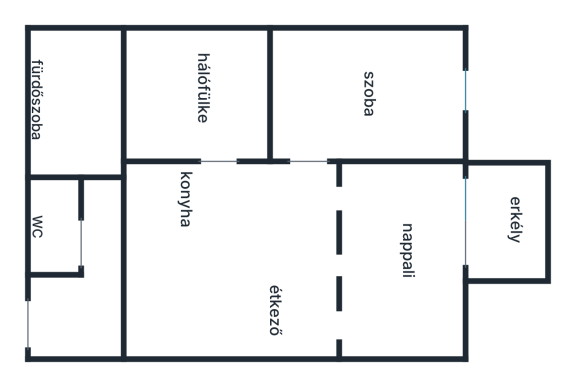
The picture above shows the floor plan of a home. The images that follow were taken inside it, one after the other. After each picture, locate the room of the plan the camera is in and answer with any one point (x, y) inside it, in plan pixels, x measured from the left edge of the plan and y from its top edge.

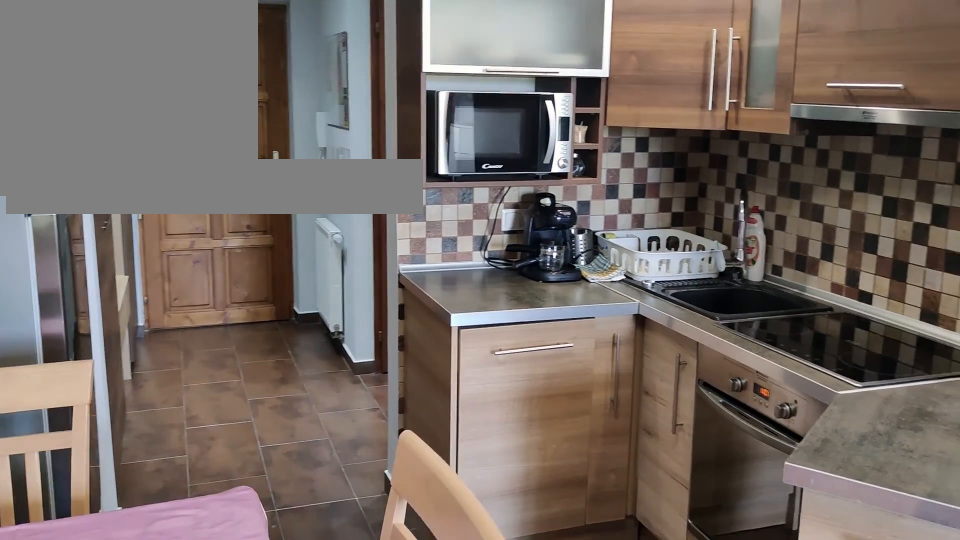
(226, 268)
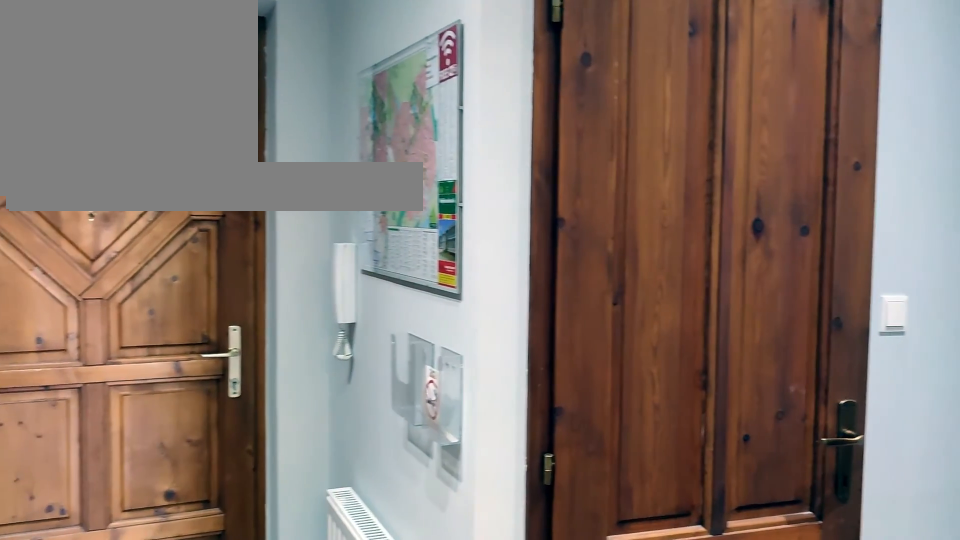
(52, 312)
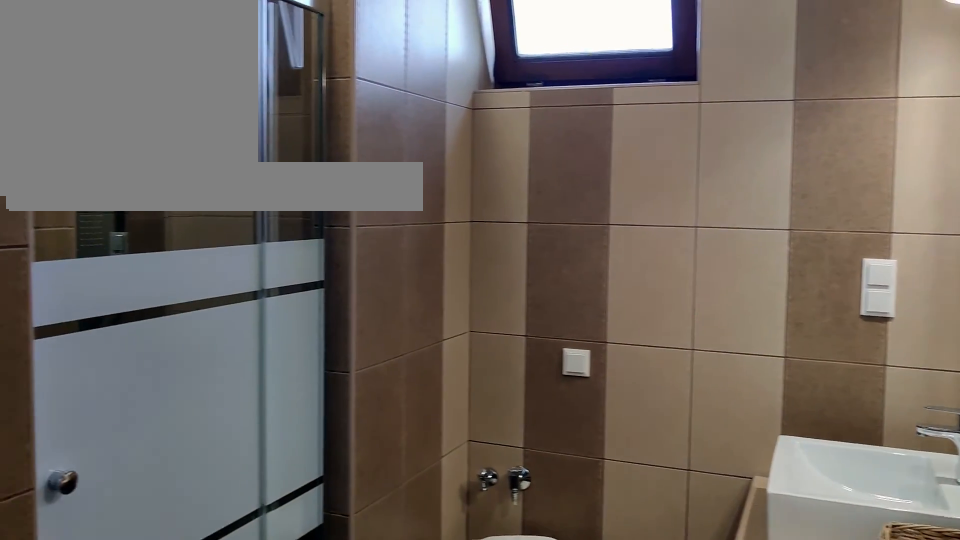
(52, 102)
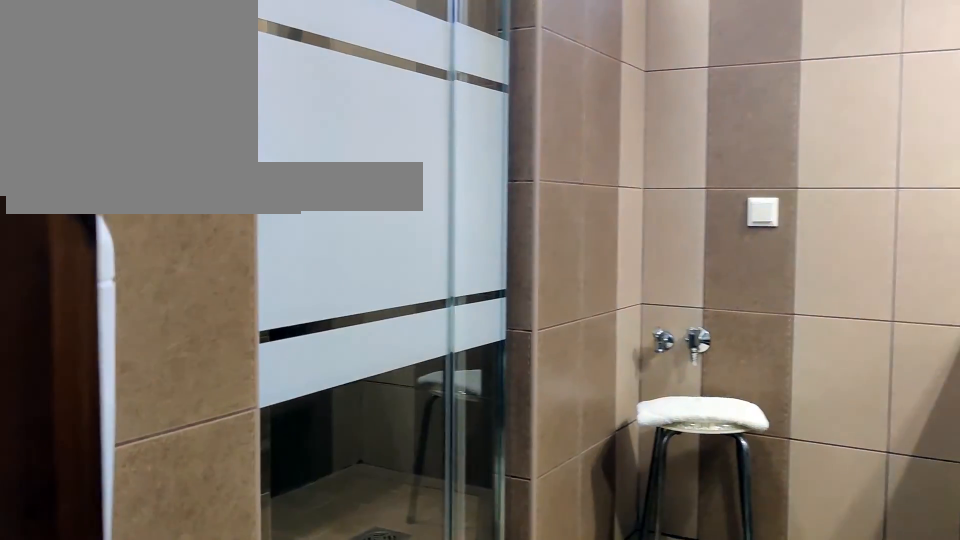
(52, 102)
